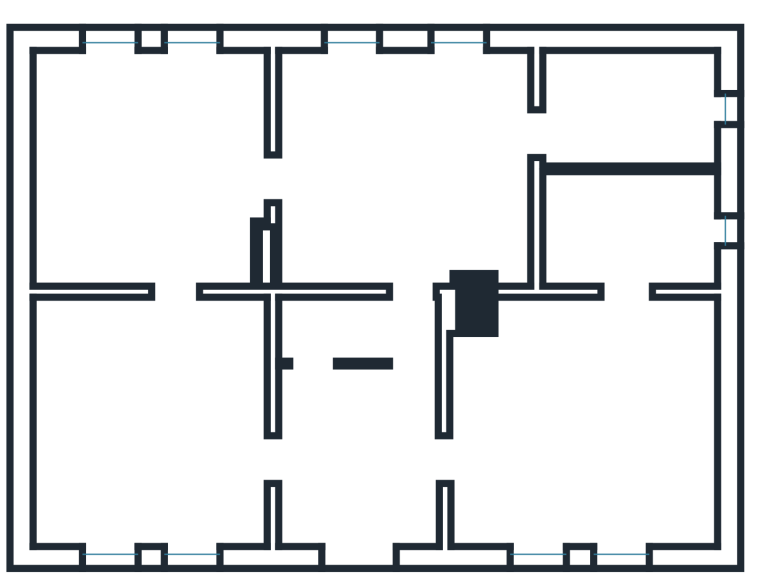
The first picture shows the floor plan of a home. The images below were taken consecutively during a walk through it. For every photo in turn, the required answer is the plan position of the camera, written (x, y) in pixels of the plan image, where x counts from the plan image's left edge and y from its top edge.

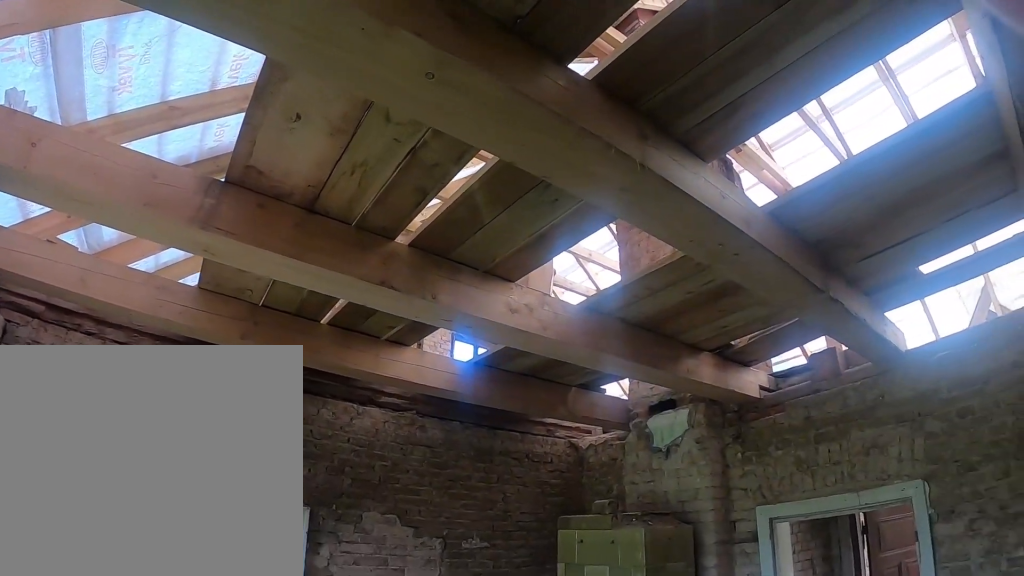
(405, 151)
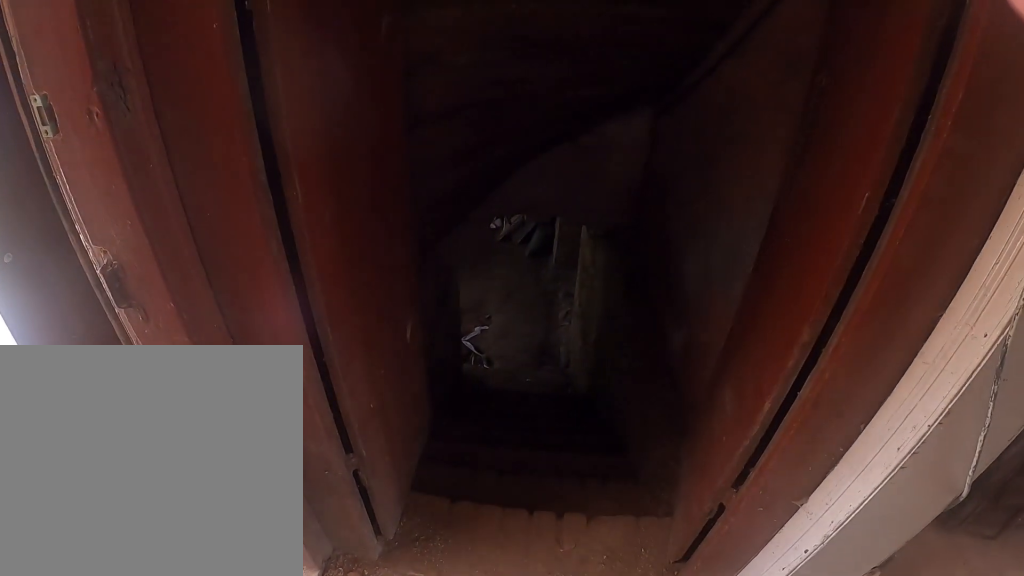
(414, 330)
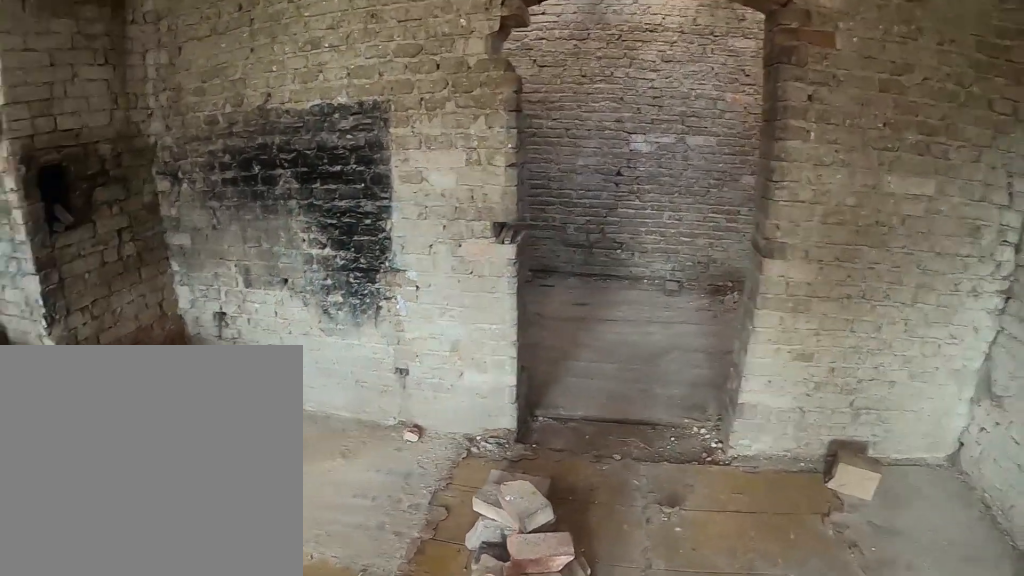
(554, 383)
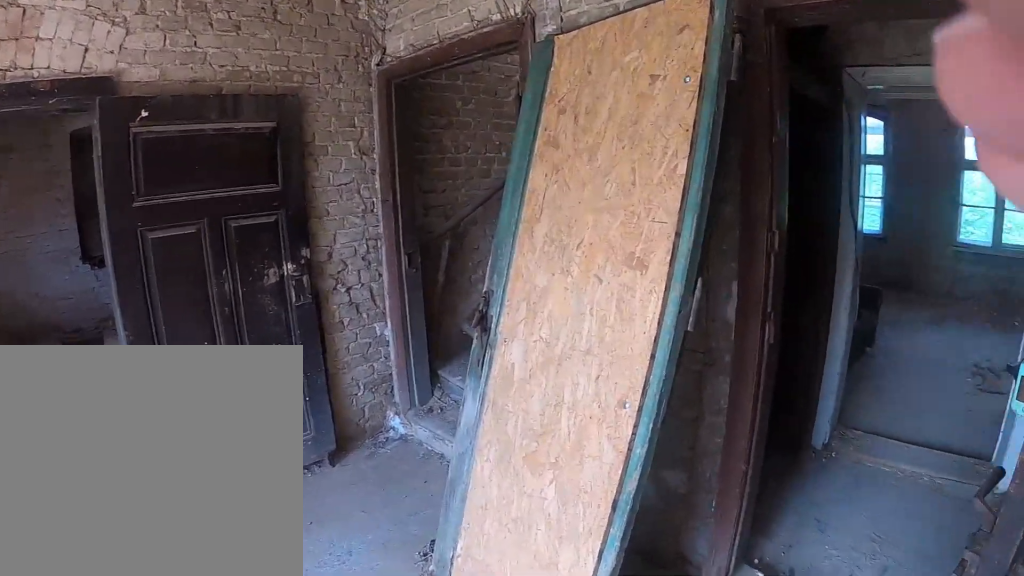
(430, 443)
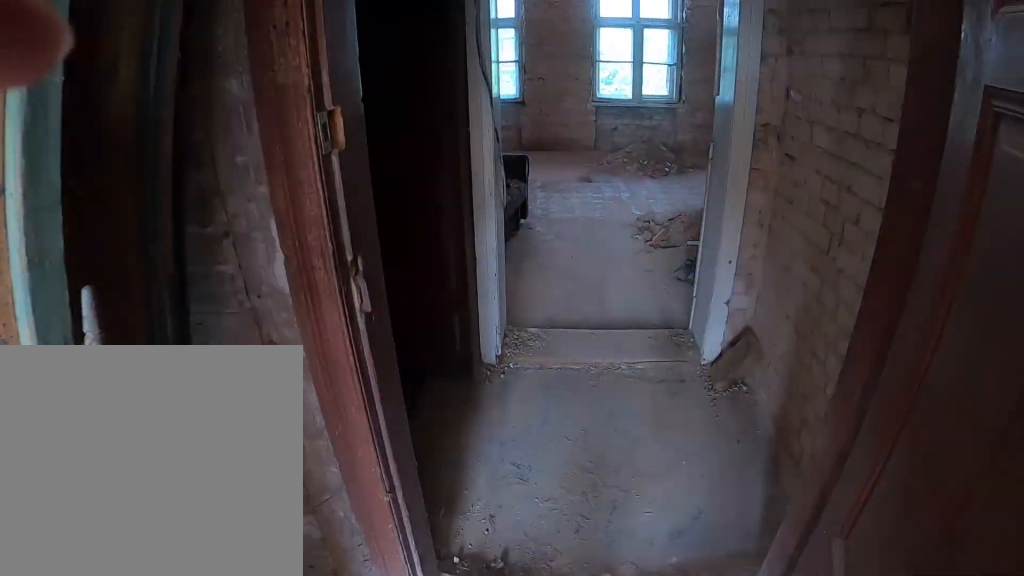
(414, 417)
